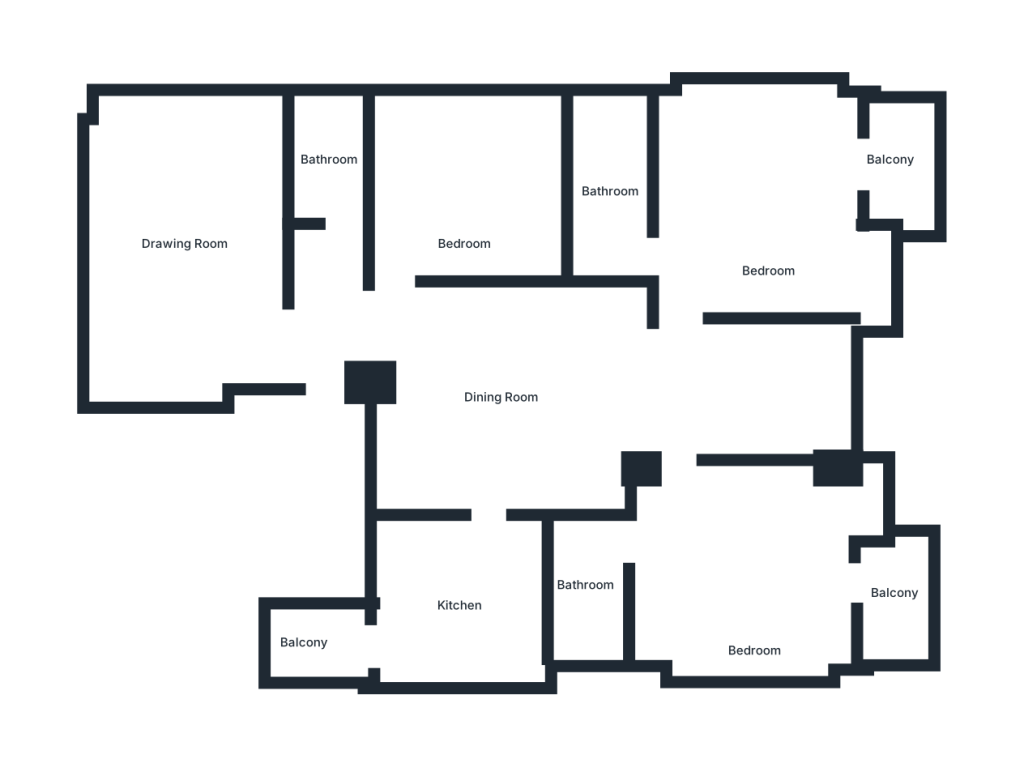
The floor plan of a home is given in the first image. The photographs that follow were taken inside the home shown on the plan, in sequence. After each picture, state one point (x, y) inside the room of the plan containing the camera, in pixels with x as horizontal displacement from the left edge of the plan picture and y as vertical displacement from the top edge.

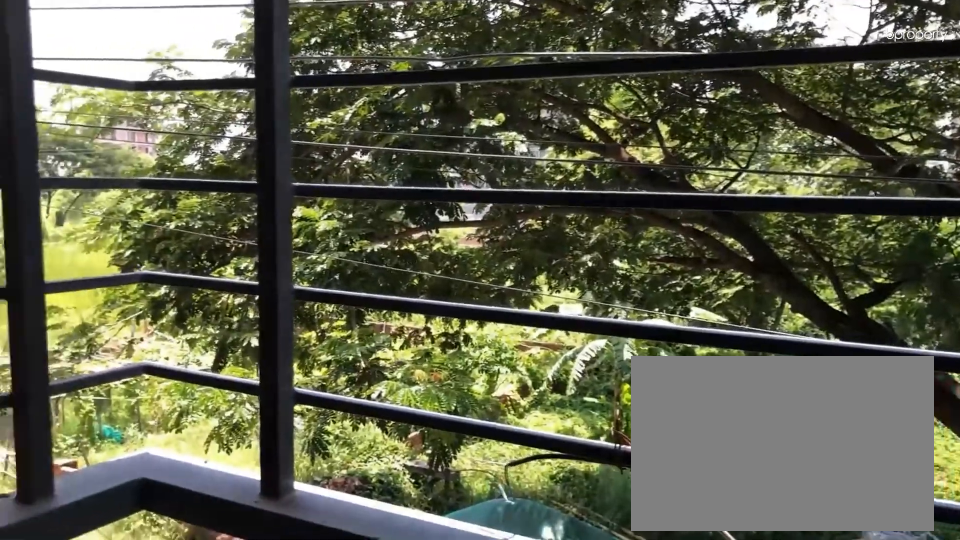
(893, 608)
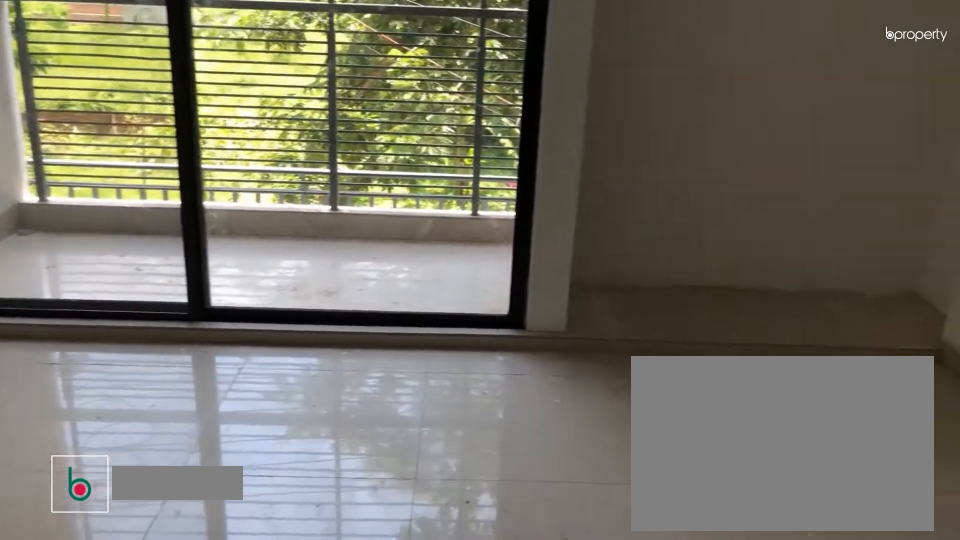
(767, 224)
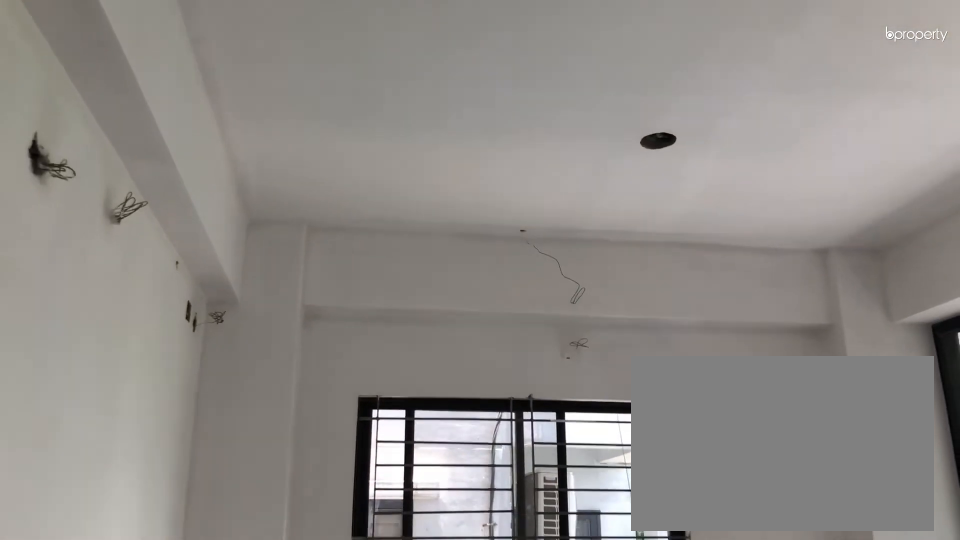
(767, 224)
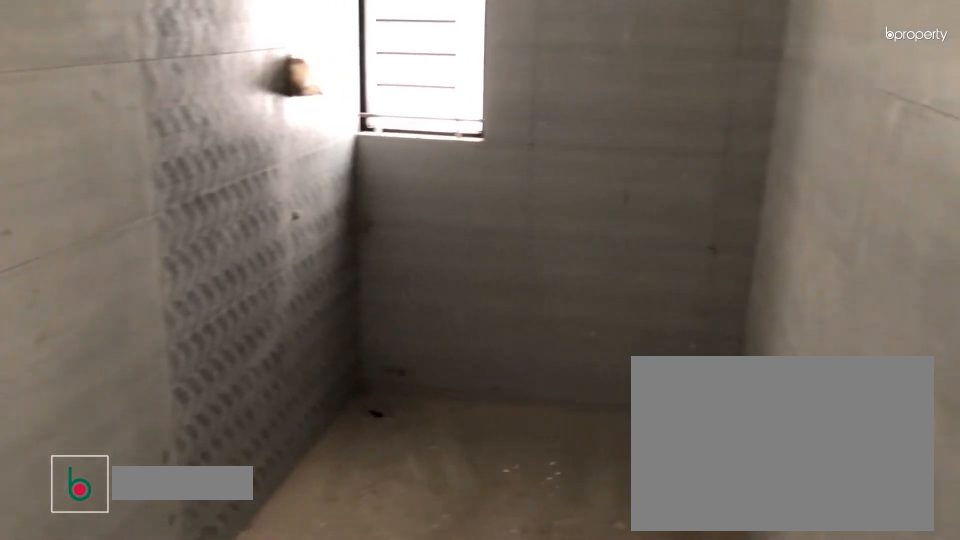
(611, 205)
